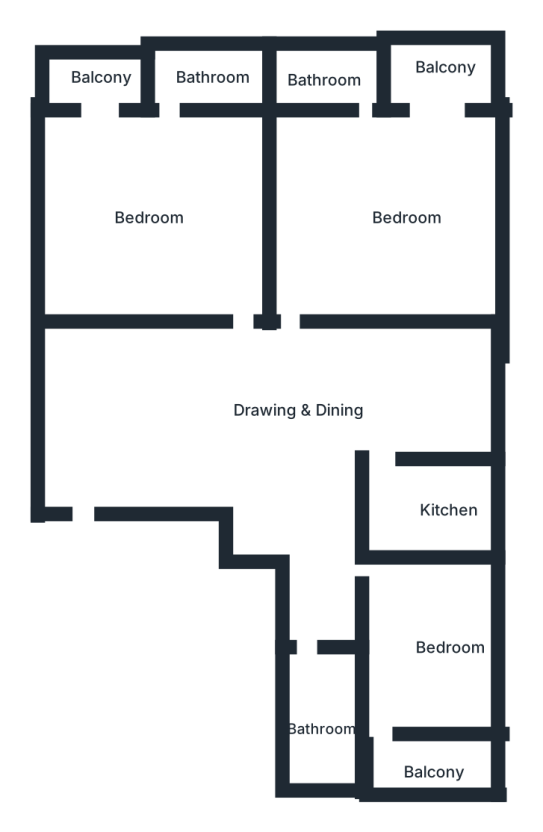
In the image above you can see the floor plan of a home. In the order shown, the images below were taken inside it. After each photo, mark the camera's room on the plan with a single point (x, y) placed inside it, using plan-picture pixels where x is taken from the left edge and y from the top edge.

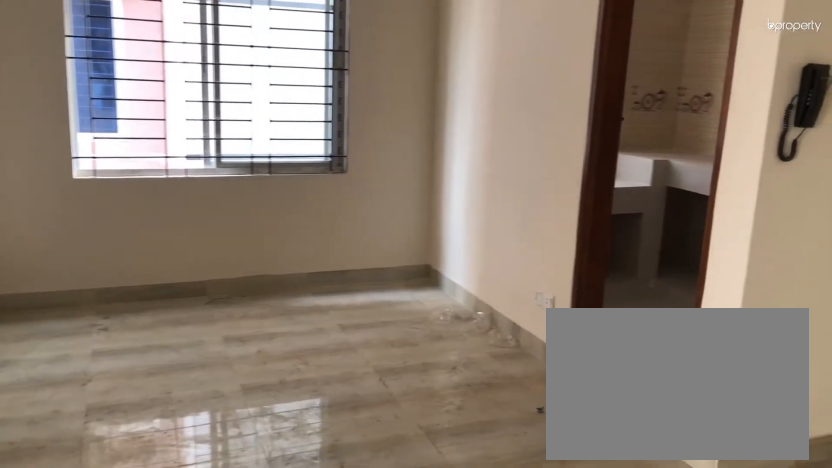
(256, 419)
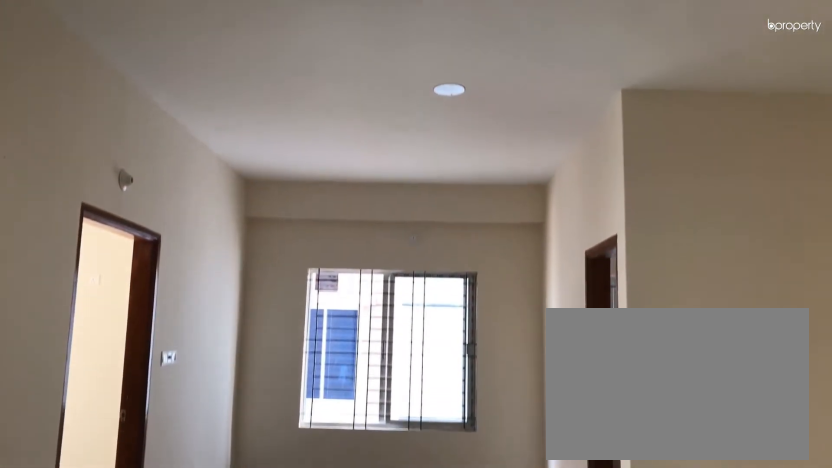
(256, 419)
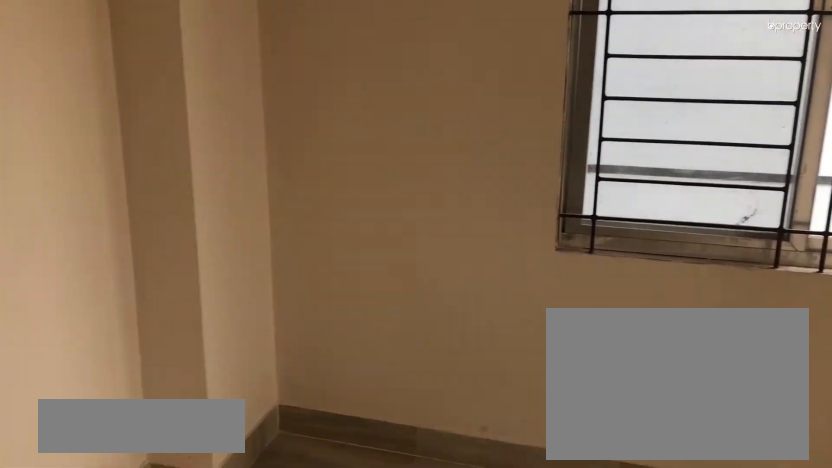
(448, 647)
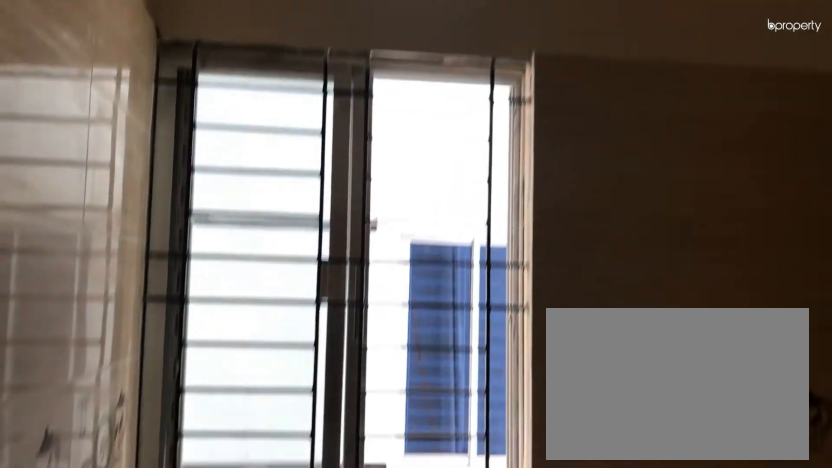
(445, 523)
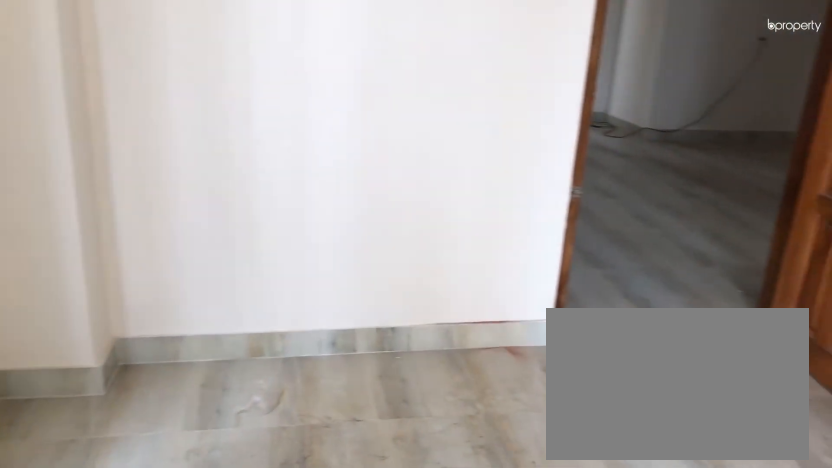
(419, 214)
